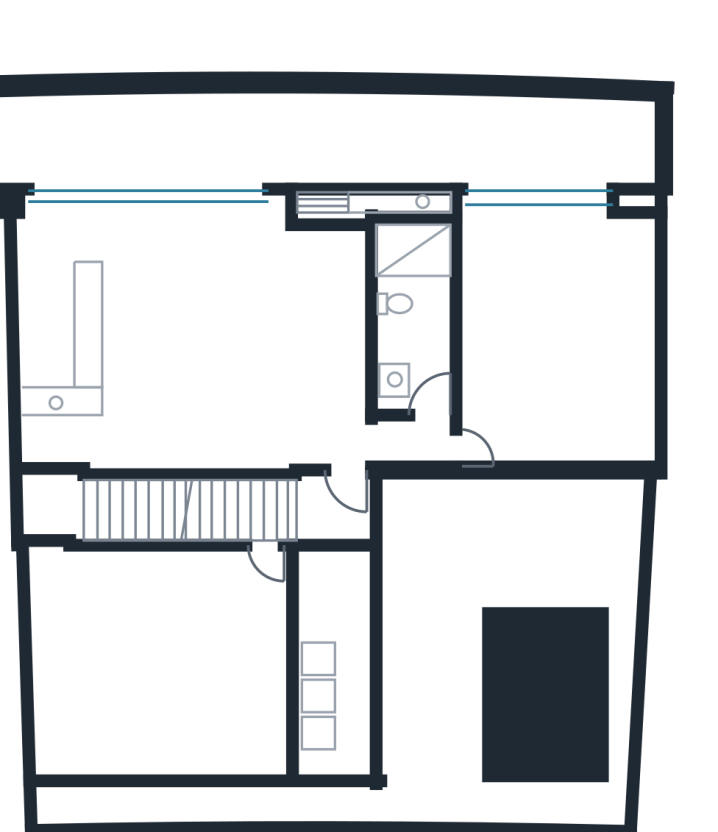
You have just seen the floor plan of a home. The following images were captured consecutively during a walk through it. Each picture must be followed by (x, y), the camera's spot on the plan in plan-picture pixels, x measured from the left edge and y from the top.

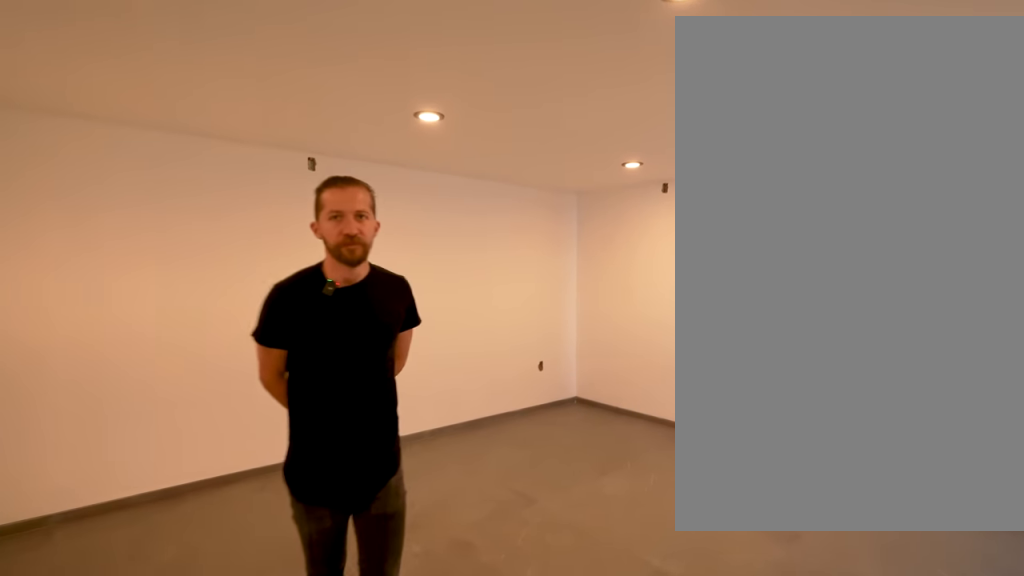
(259, 552)
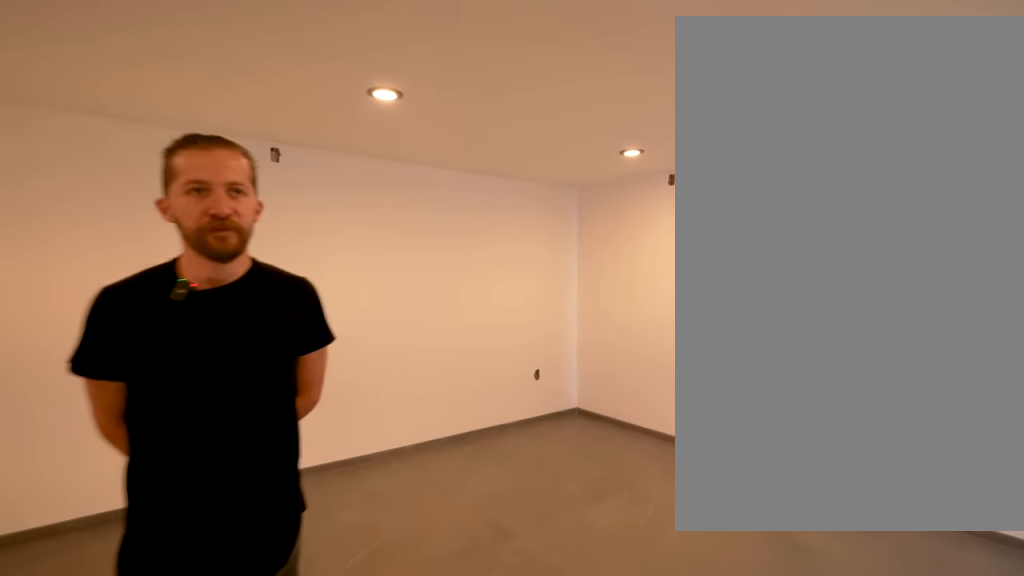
(259, 552)
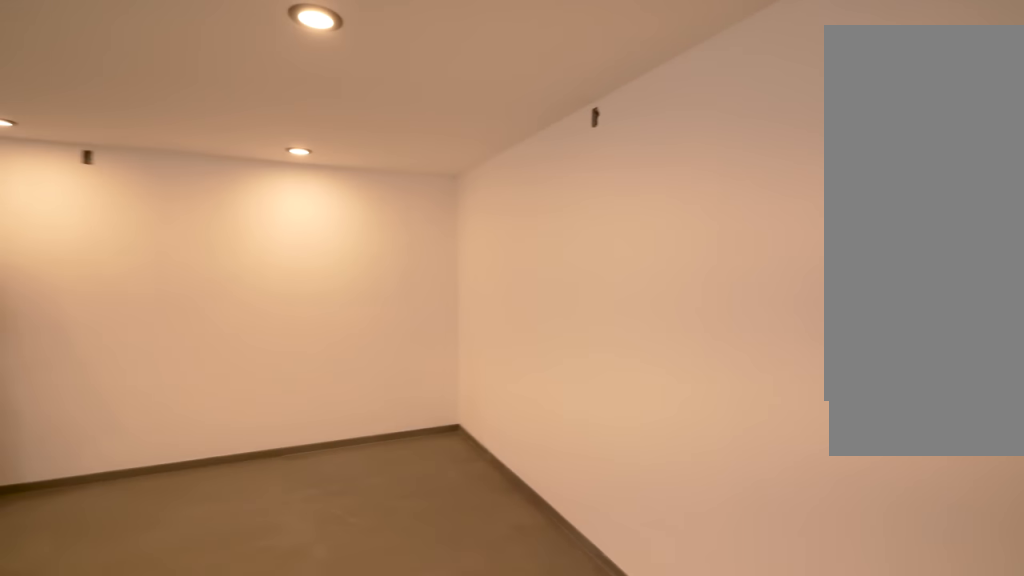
(83, 661)
